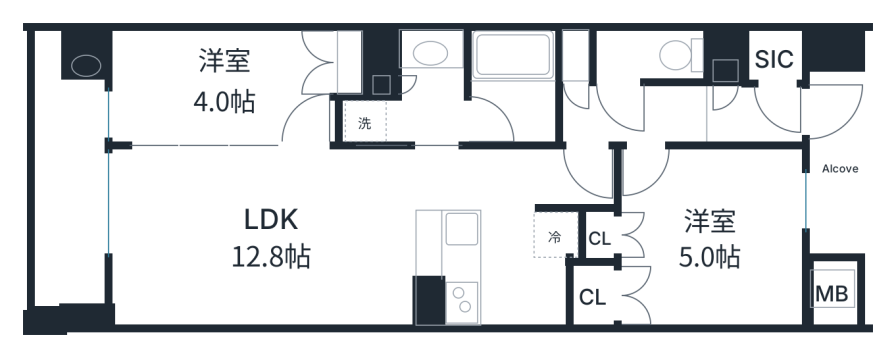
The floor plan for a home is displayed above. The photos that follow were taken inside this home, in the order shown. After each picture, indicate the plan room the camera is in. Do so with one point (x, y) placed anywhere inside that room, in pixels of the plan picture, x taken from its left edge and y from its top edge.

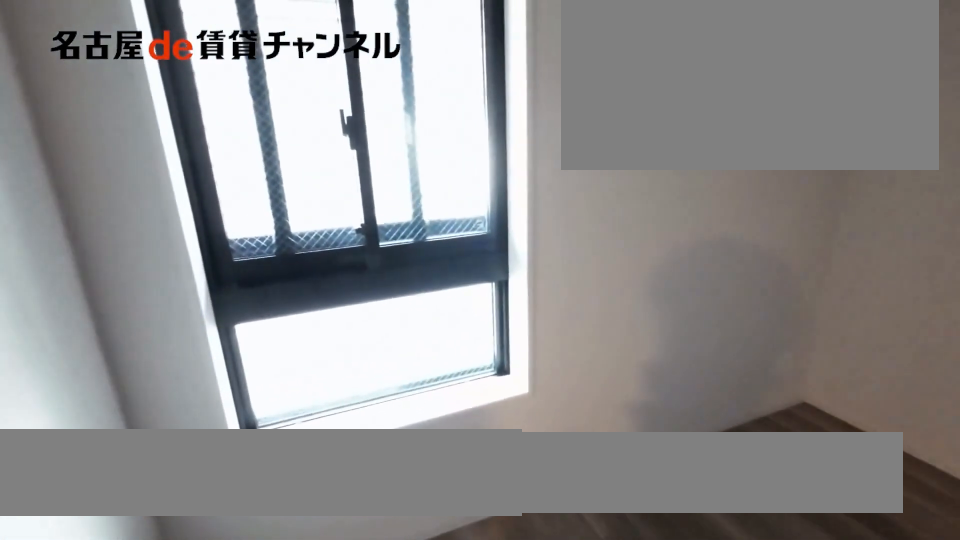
(709, 234)
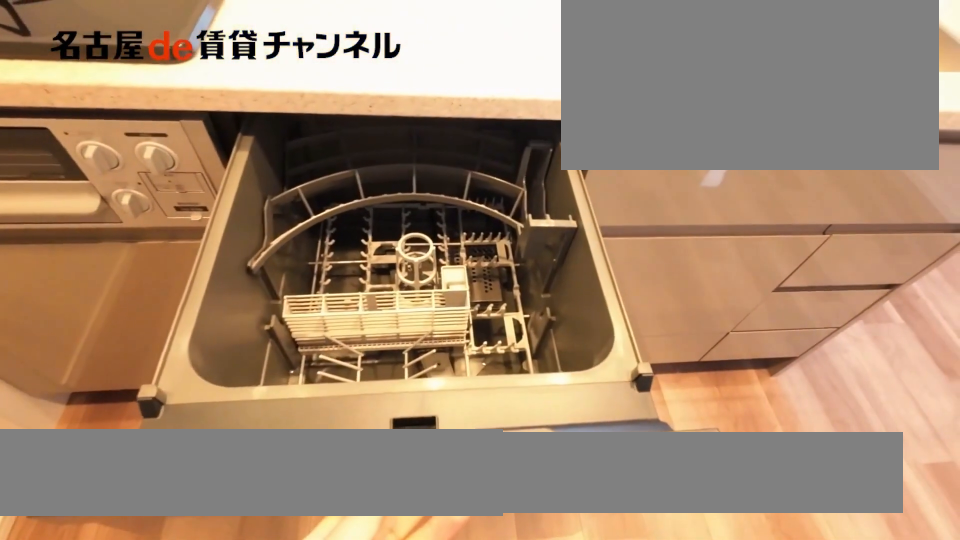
(486, 267)
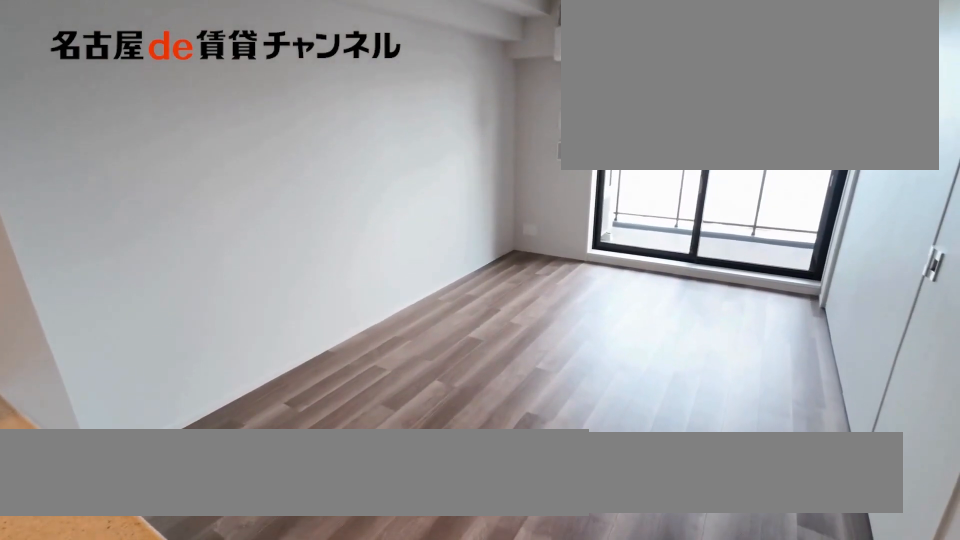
(258, 234)
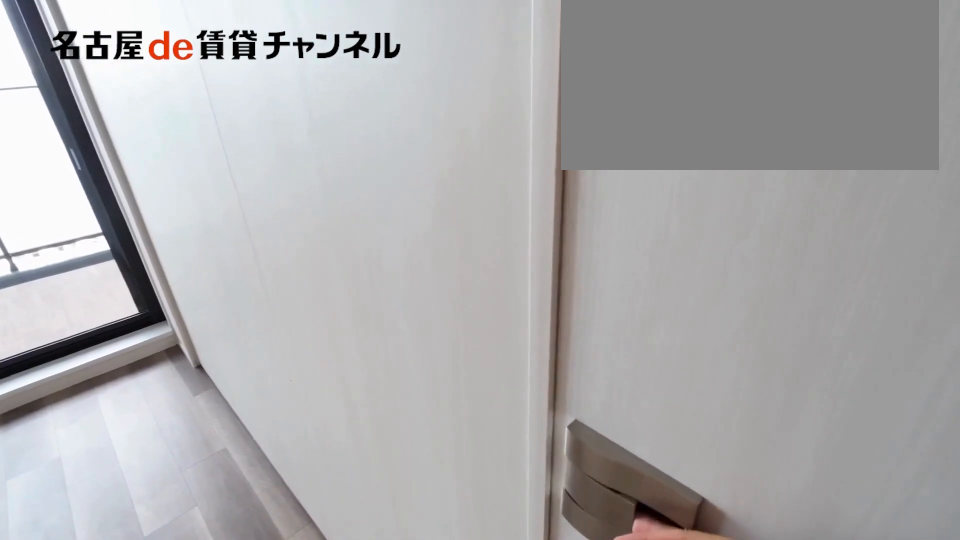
(258, 234)
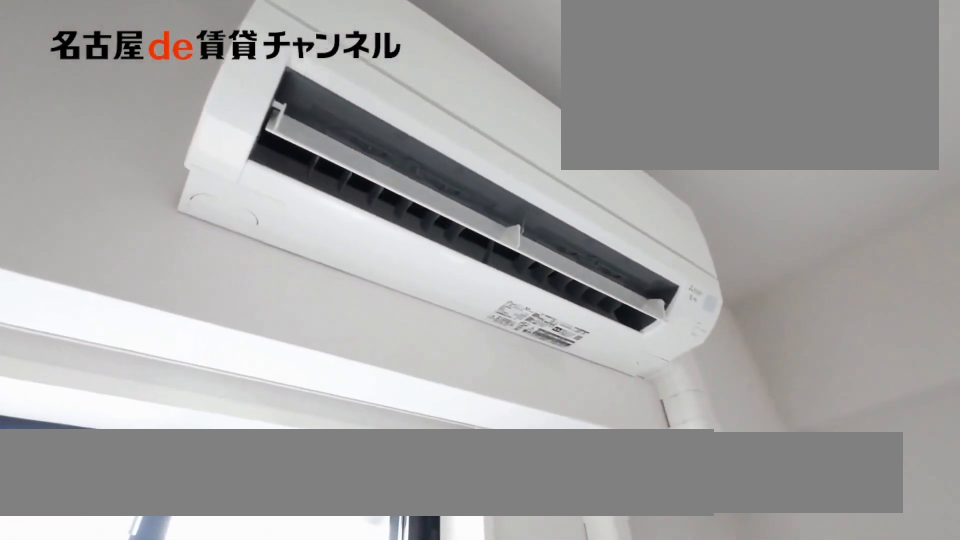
(220, 90)
